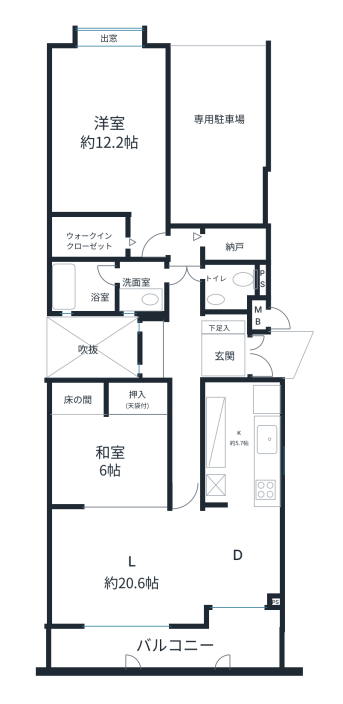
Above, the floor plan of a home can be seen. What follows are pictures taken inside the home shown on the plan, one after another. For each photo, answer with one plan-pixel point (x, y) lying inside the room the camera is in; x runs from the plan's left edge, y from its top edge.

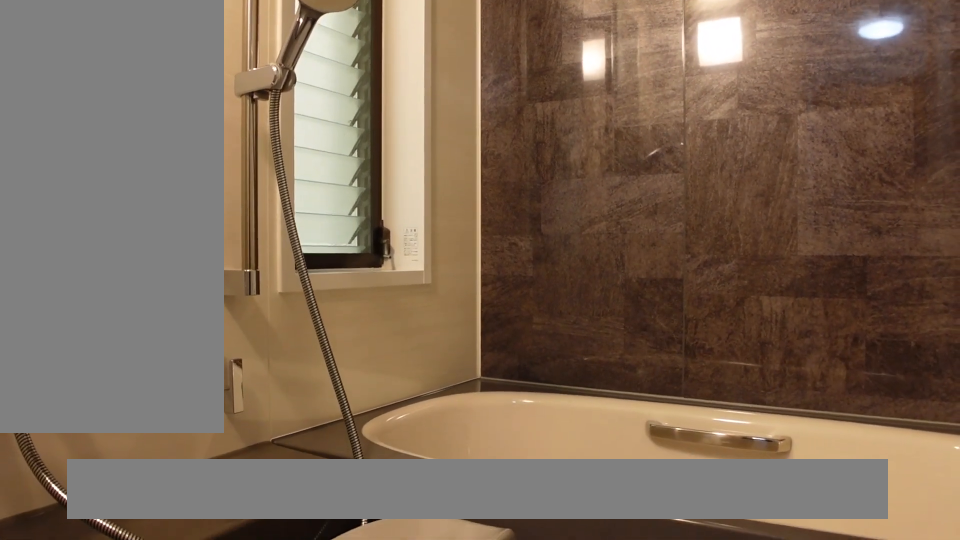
(81, 285)
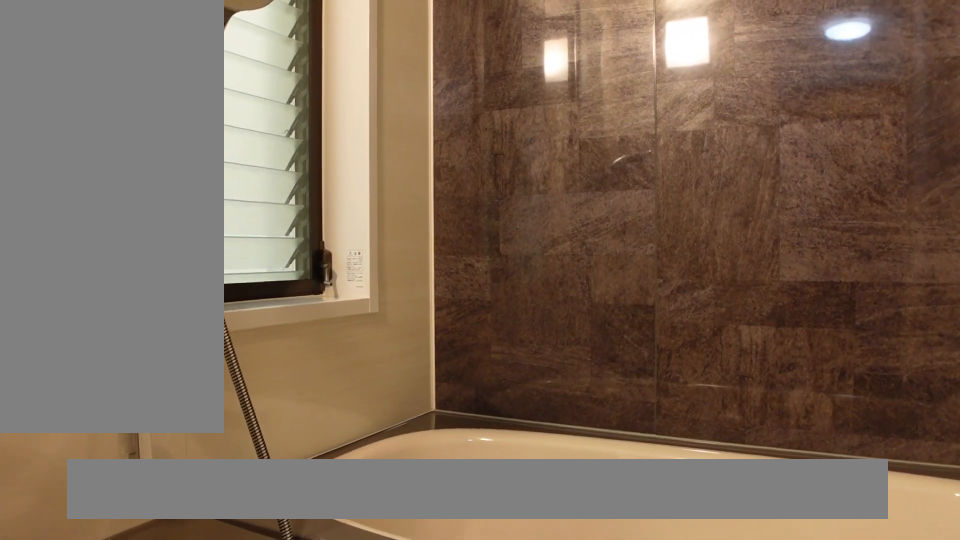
(81, 285)
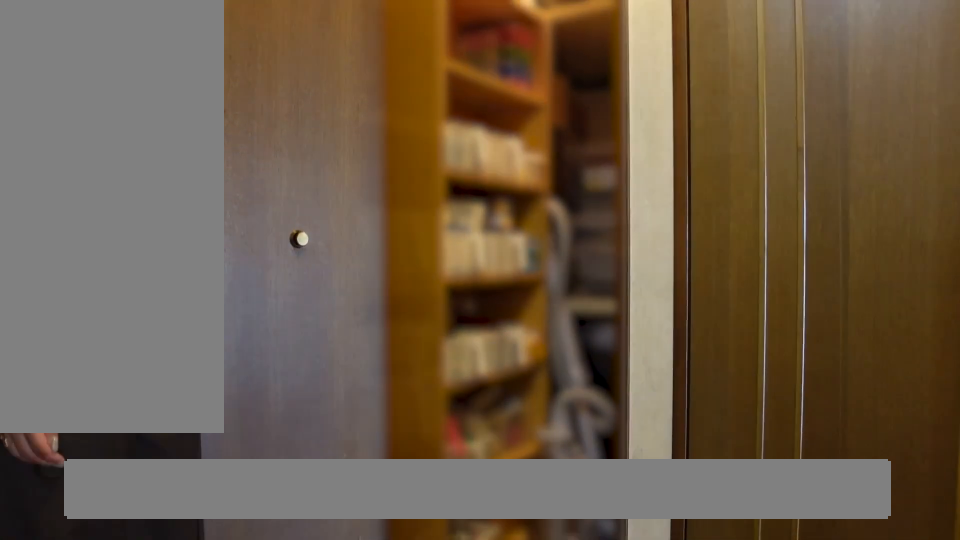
(233, 244)
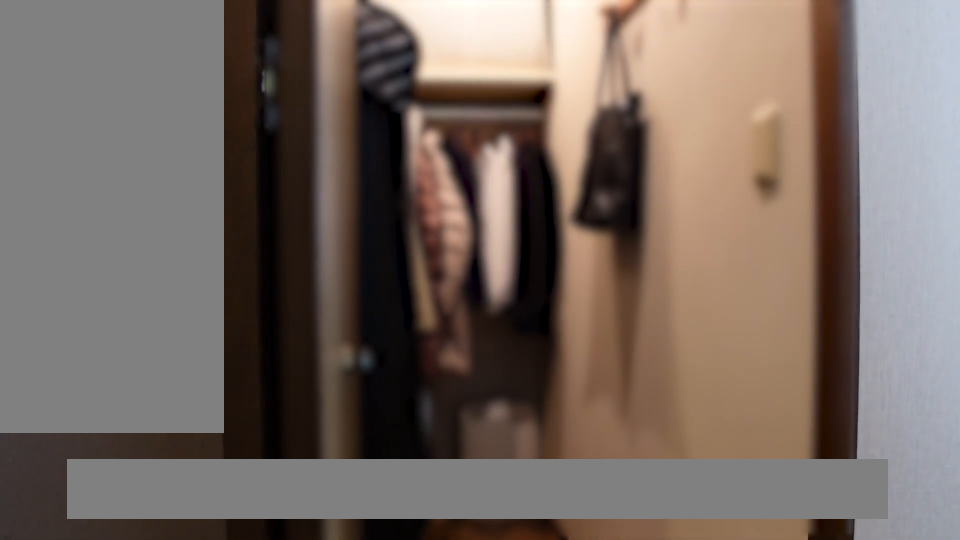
(89, 237)
